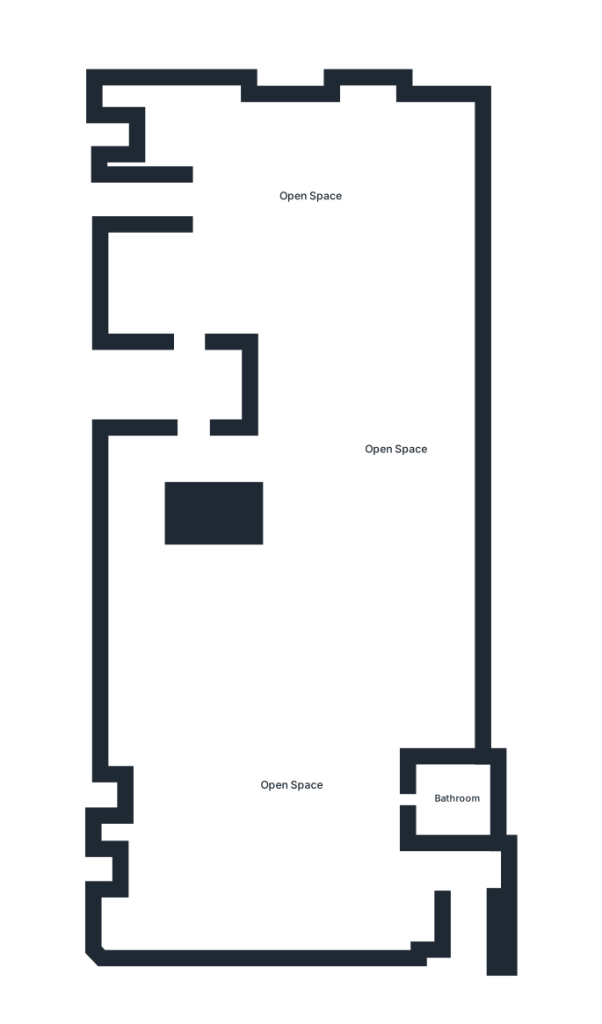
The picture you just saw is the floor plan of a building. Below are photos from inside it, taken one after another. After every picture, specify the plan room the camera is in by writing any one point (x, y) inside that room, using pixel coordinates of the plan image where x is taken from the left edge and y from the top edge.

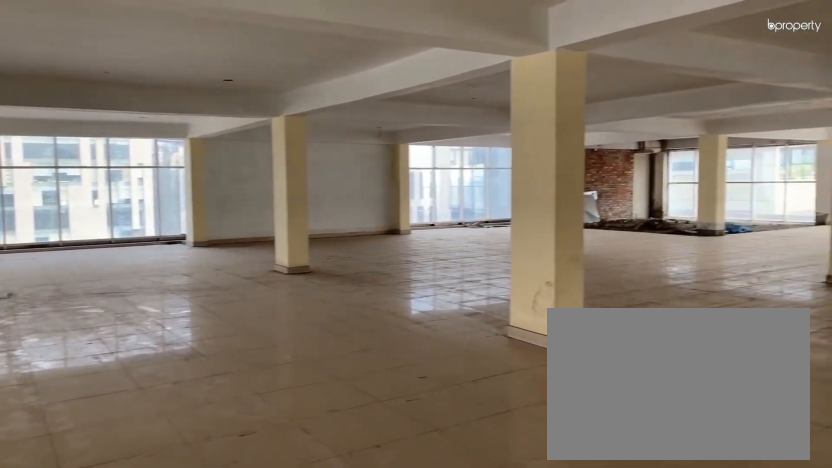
(312, 196)
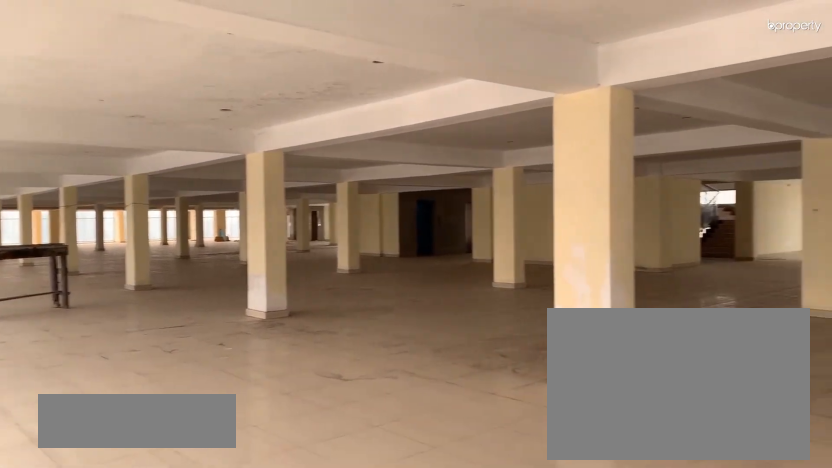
(312, 196)
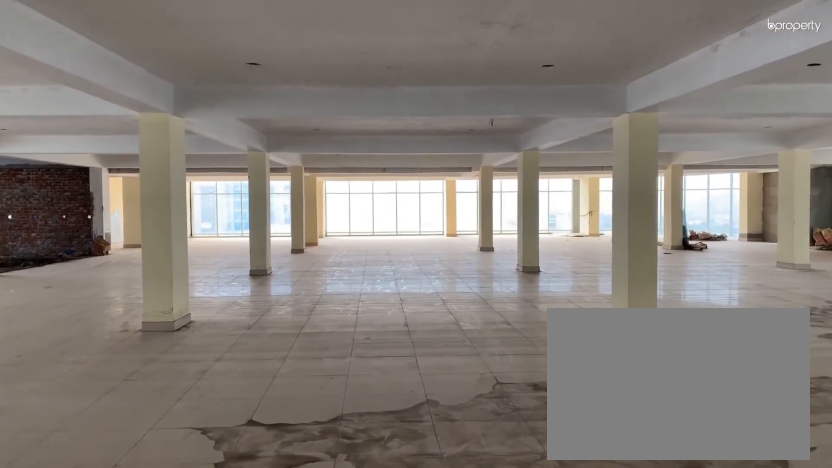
(394, 450)
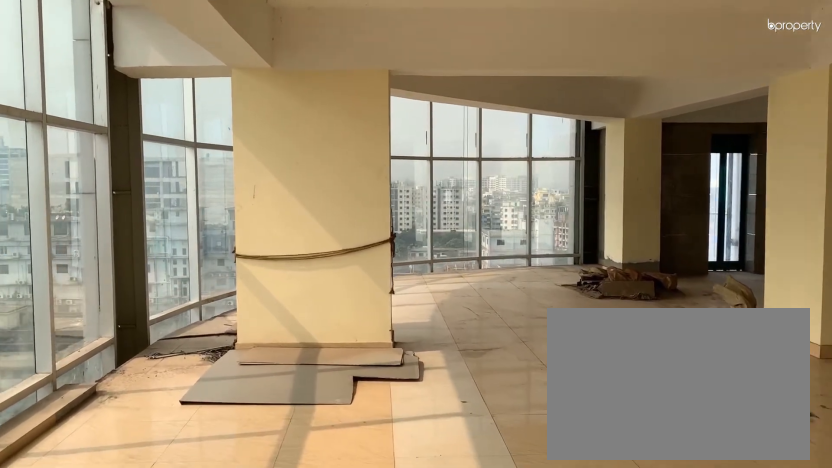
(290, 786)
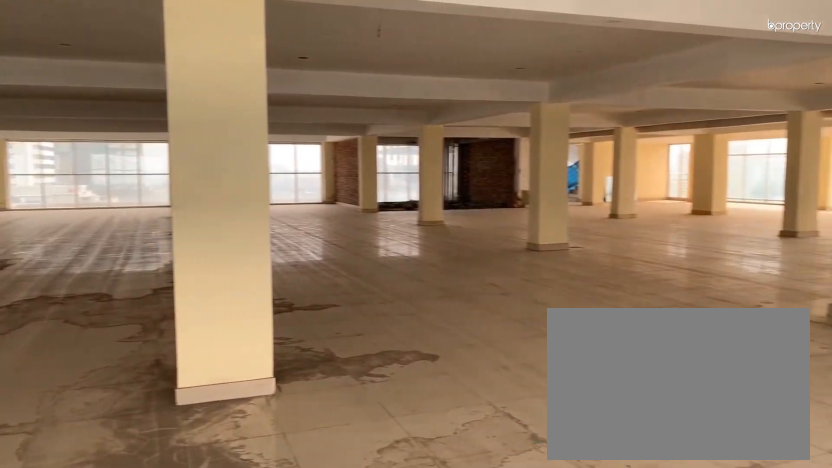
(290, 786)
